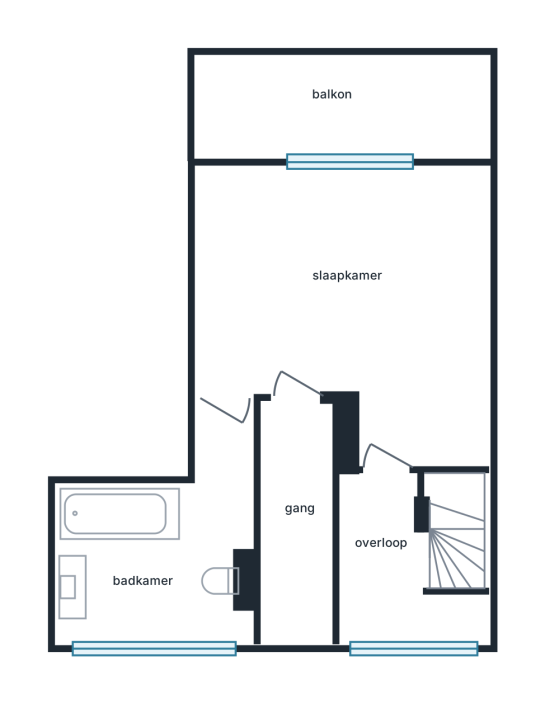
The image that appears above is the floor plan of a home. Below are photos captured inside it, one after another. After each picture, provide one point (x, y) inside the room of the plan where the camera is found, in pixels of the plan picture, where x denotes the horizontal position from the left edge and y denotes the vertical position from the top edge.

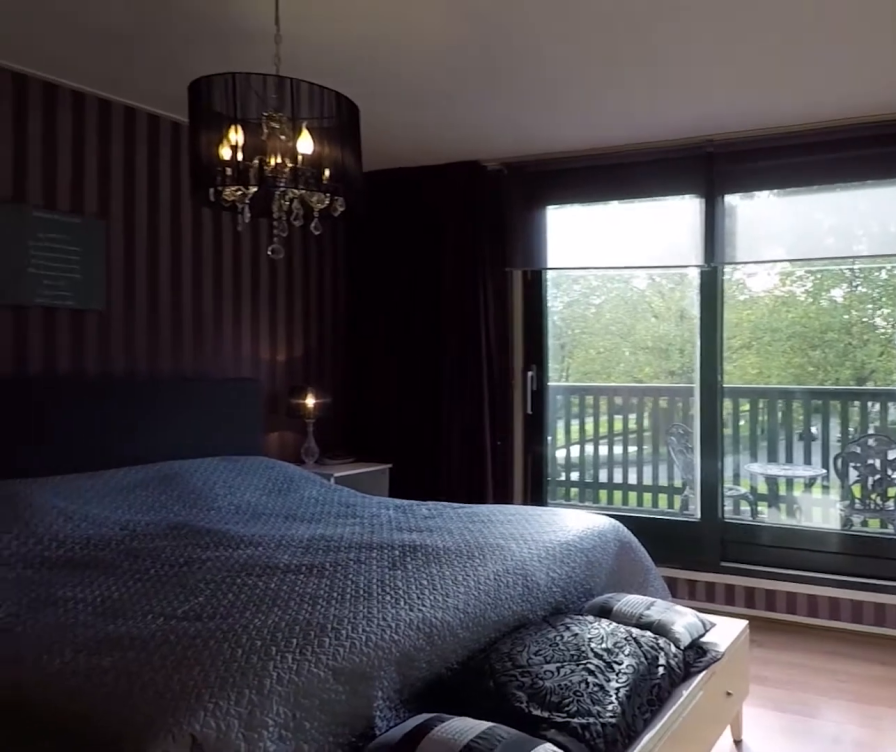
(327, 282)
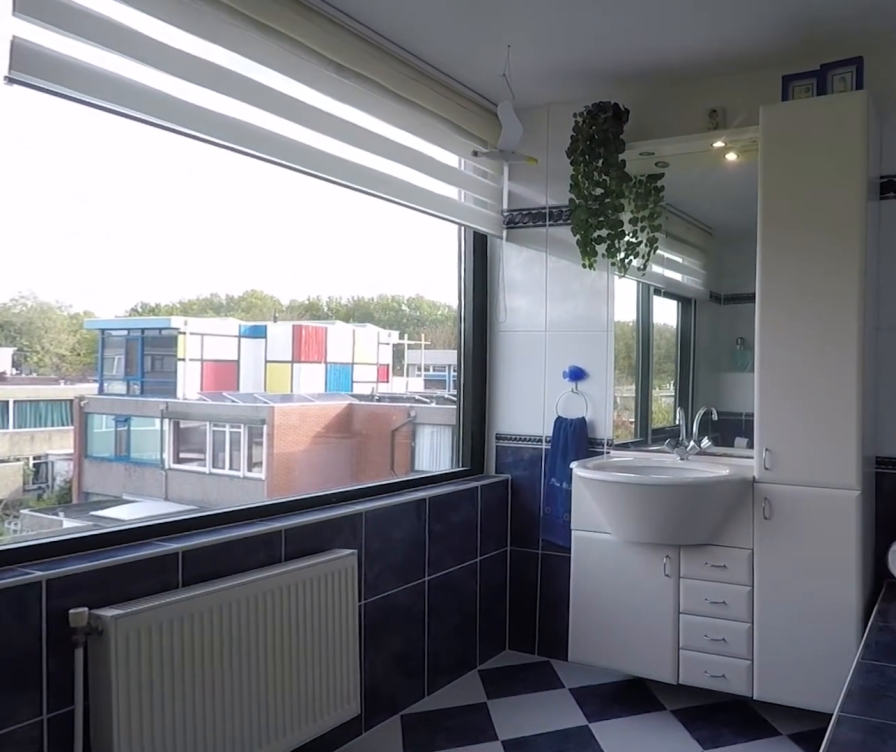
(226, 442)
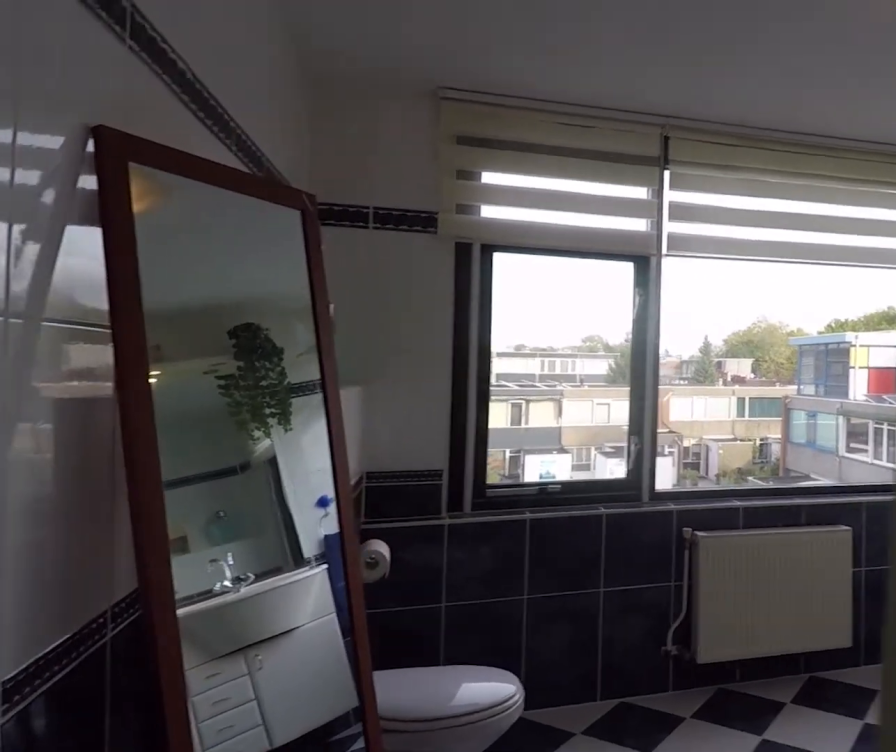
(96, 588)
